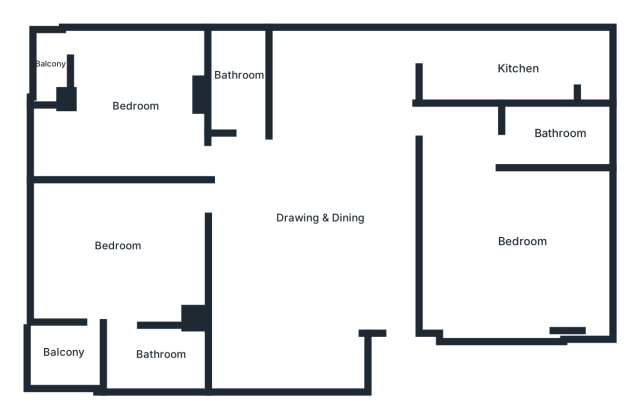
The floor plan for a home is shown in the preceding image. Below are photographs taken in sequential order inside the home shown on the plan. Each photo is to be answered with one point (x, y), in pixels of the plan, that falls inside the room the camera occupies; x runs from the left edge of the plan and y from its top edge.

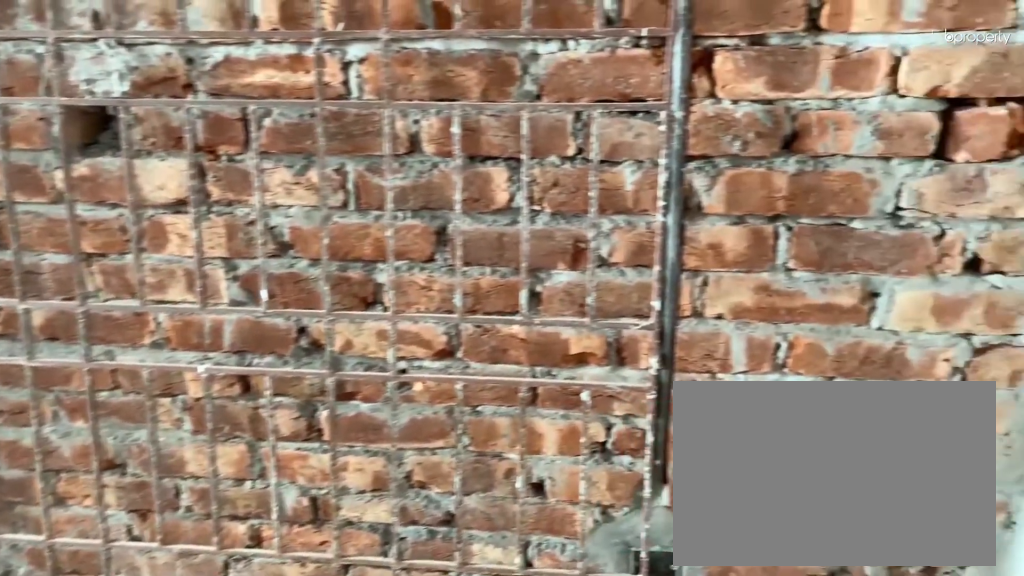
(513, 69)
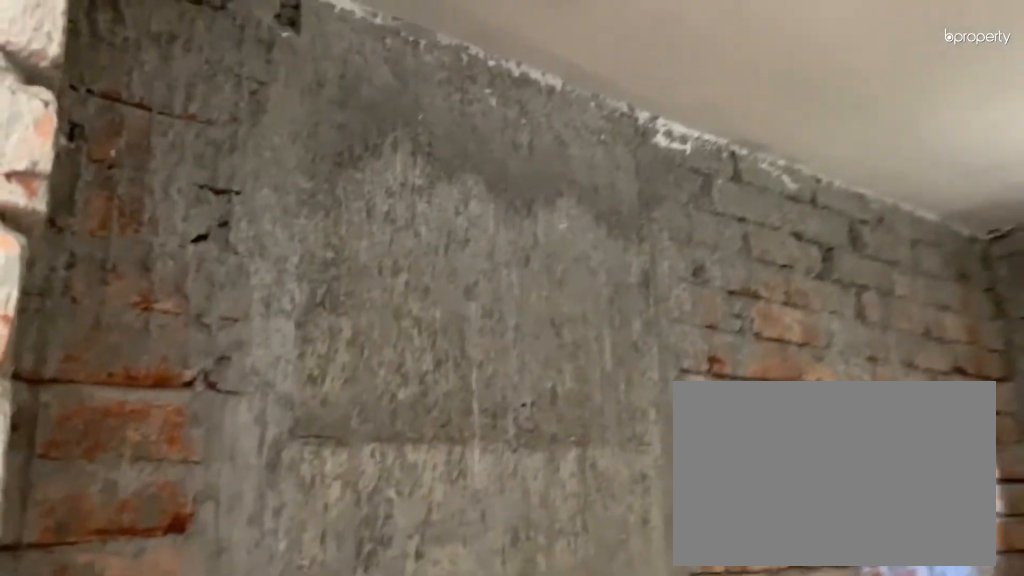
(237, 69)
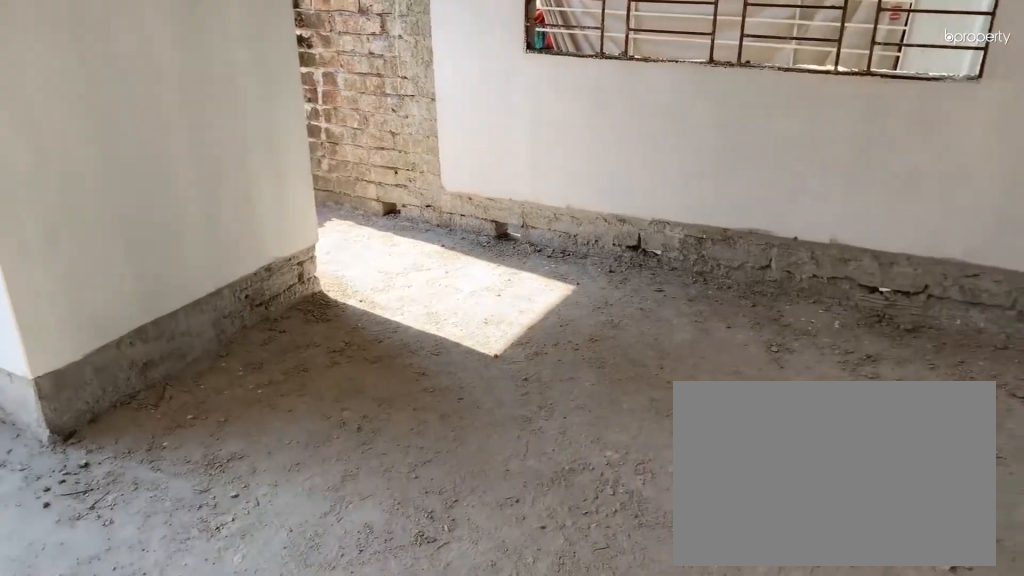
(136, 104)
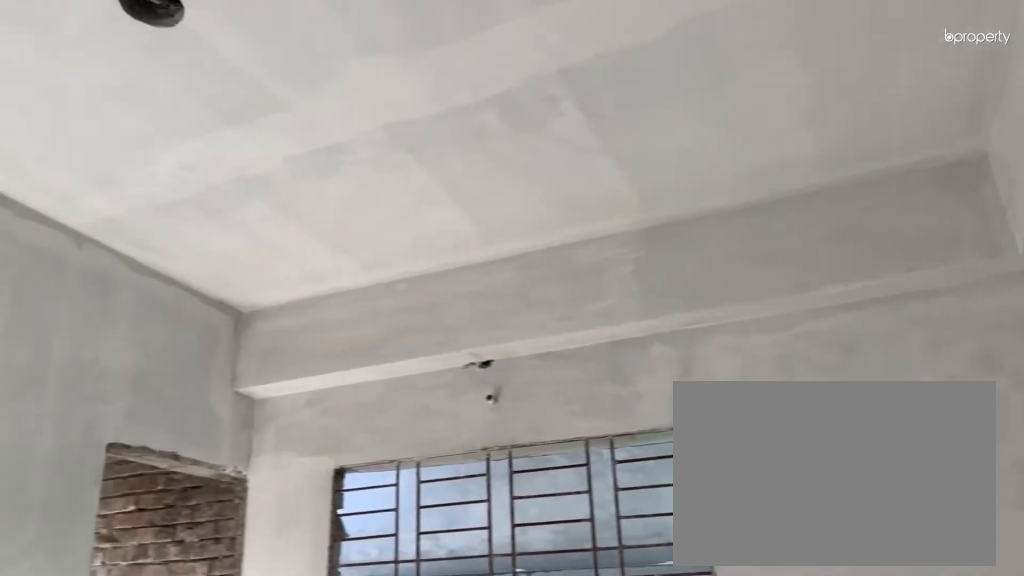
(136, 104)
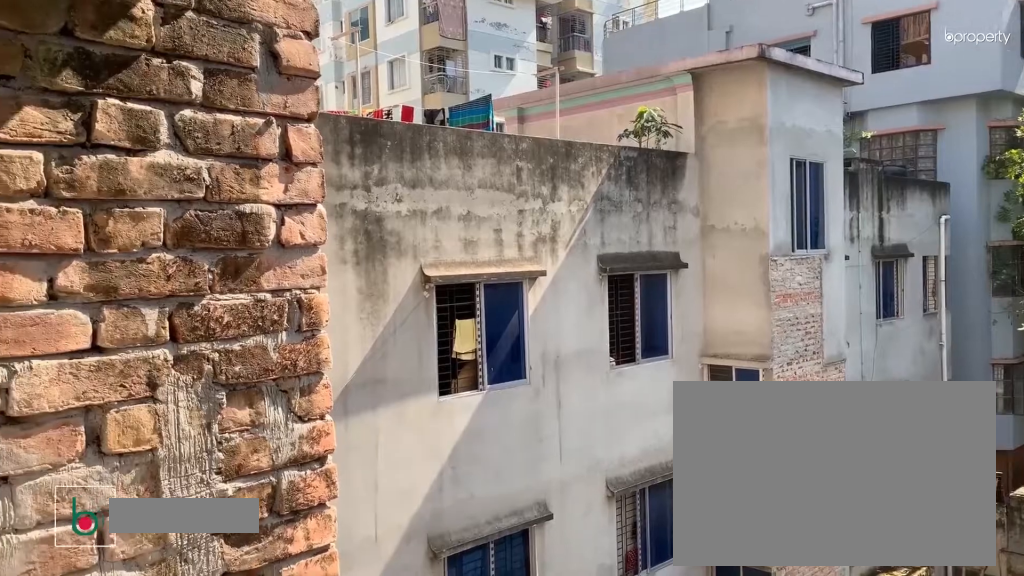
(49, 63)
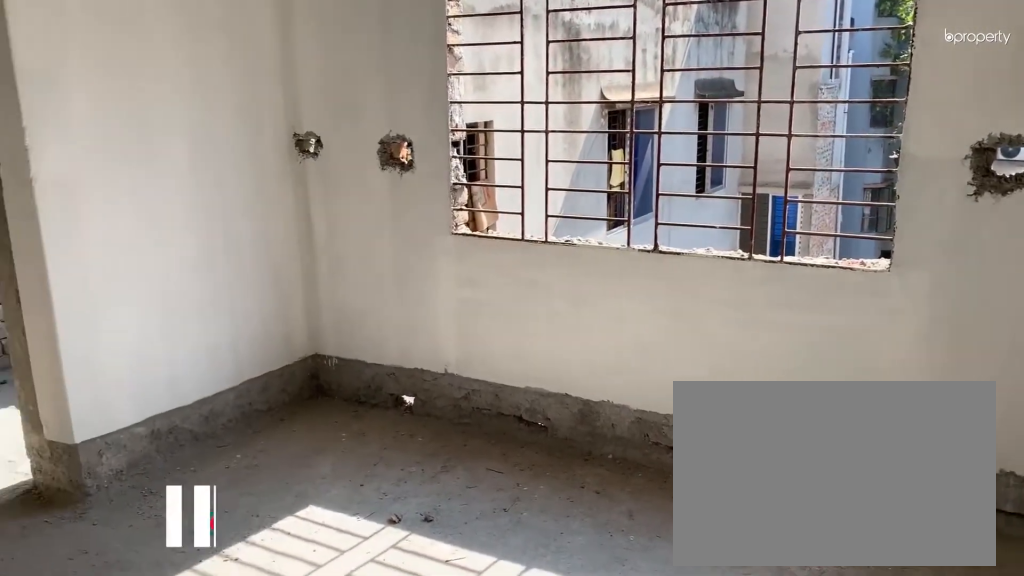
(122, 246)
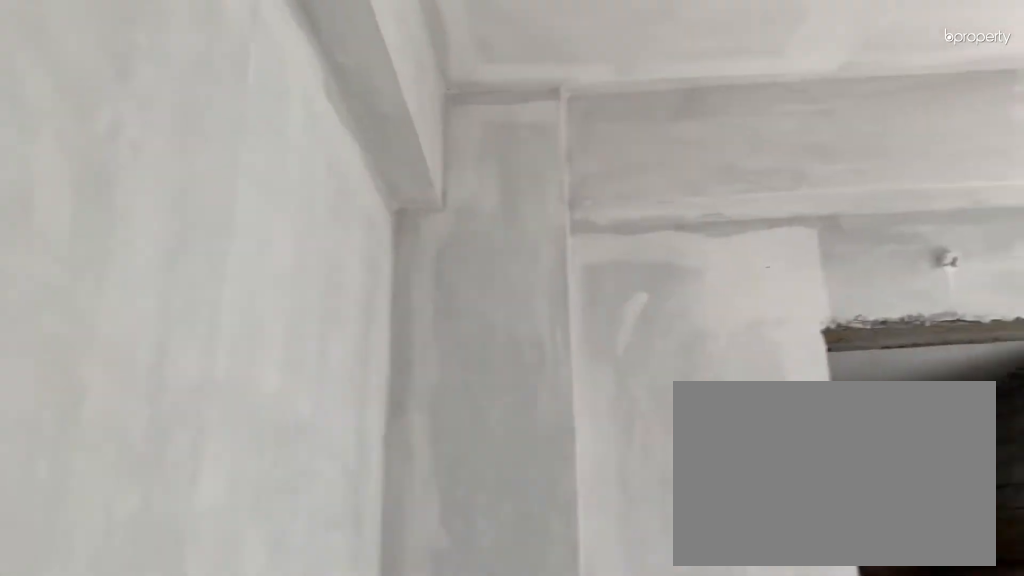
(122, 246)
